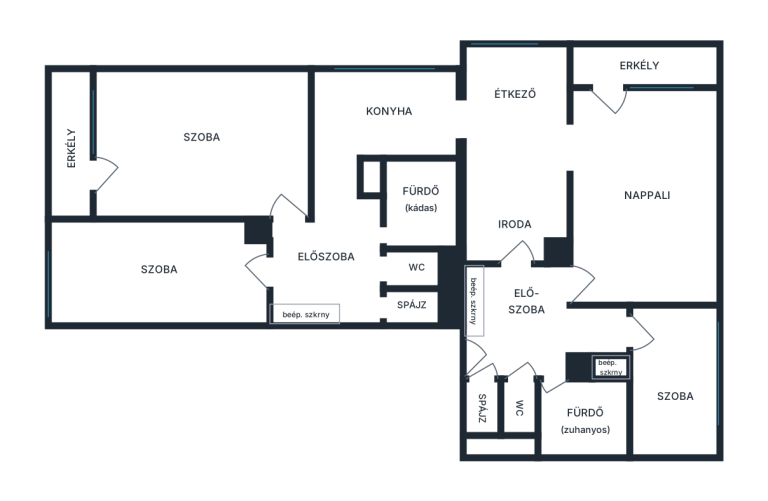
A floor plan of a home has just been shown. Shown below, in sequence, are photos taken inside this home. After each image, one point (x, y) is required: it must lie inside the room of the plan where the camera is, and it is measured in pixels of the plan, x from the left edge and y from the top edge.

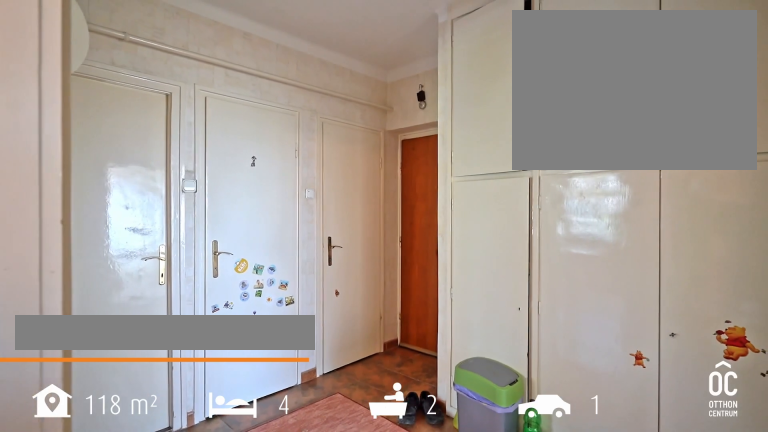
(338, 257)
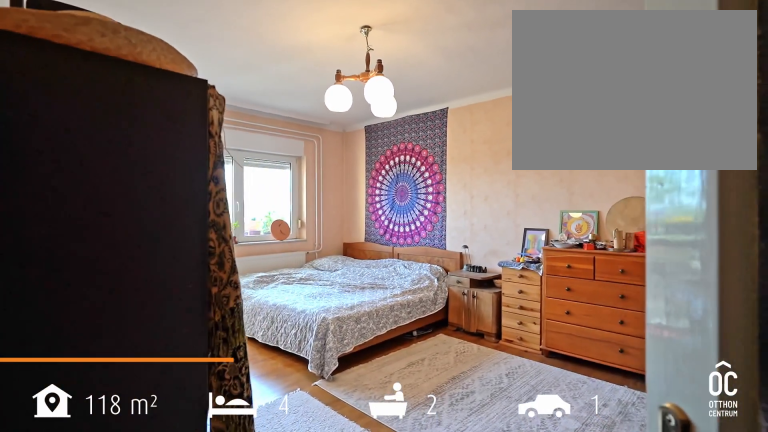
(201, 144)
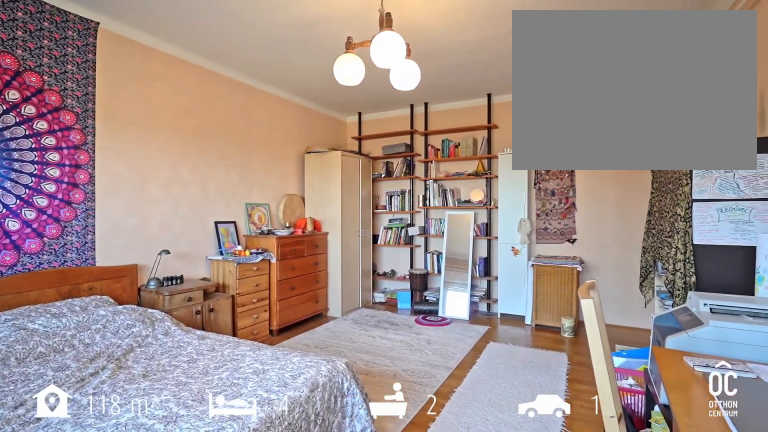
(201, 144)
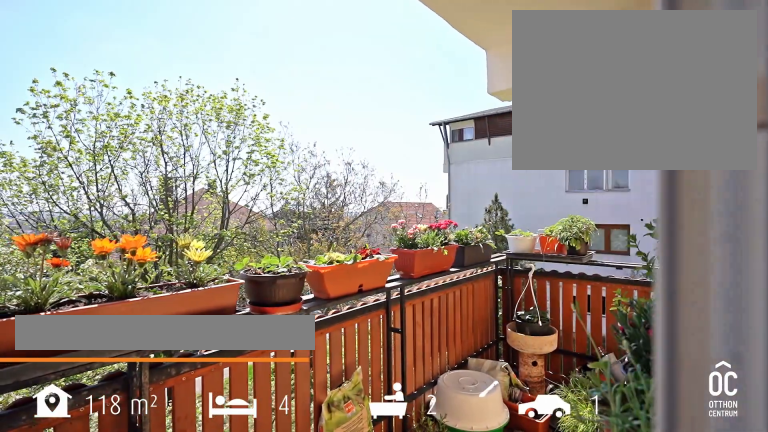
(71, 148)
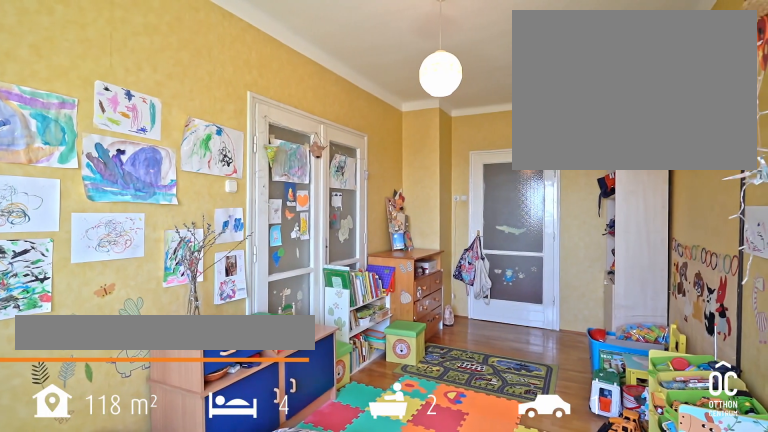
(163, 268)
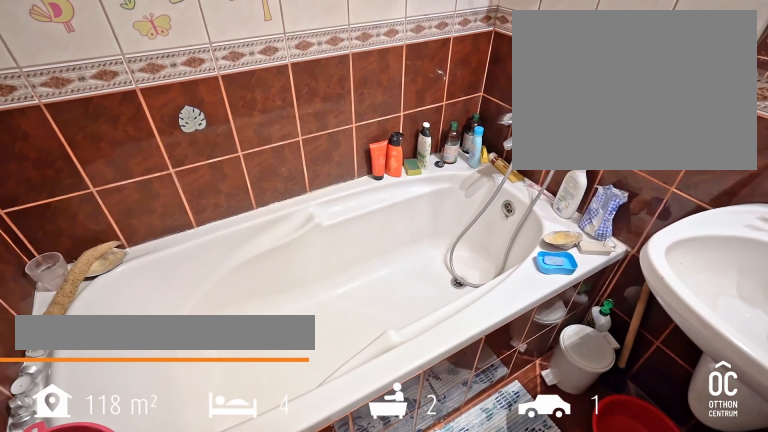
(418, 204)
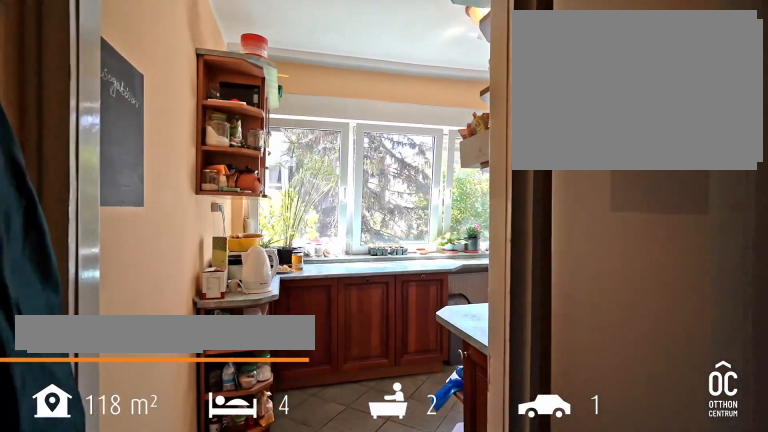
(389, 113)
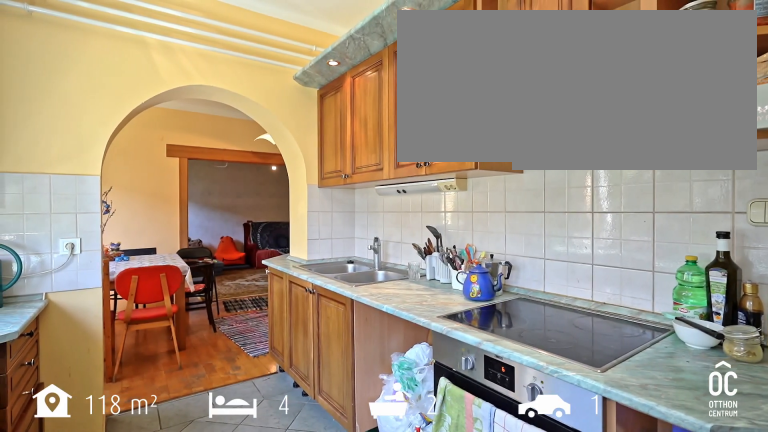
(389, 113)
